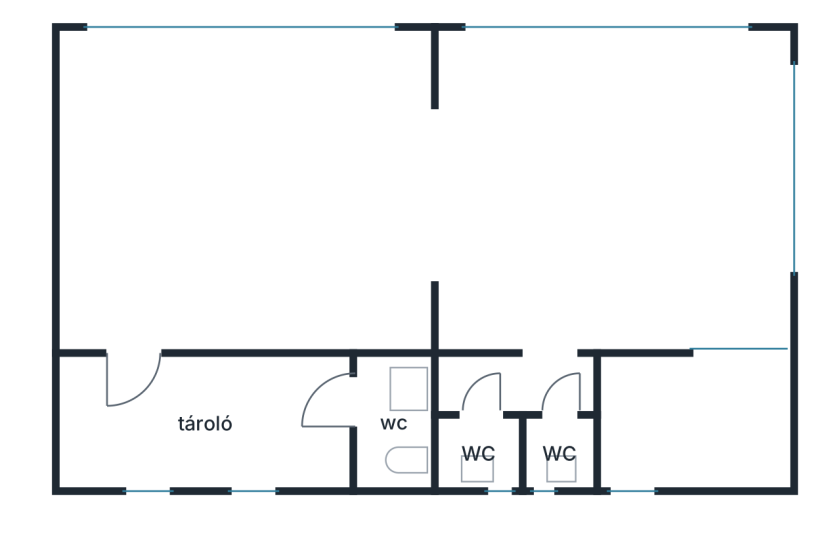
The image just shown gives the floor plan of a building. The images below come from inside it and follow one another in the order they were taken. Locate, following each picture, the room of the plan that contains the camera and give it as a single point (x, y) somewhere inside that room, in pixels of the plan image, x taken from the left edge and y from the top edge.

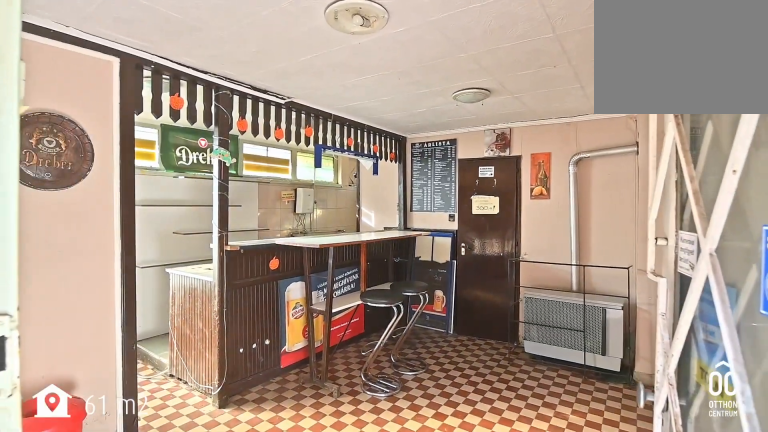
(533, 68)
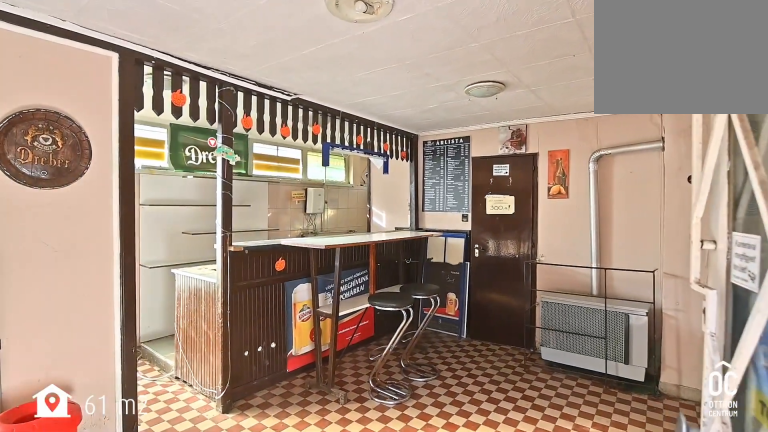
(533, 68)
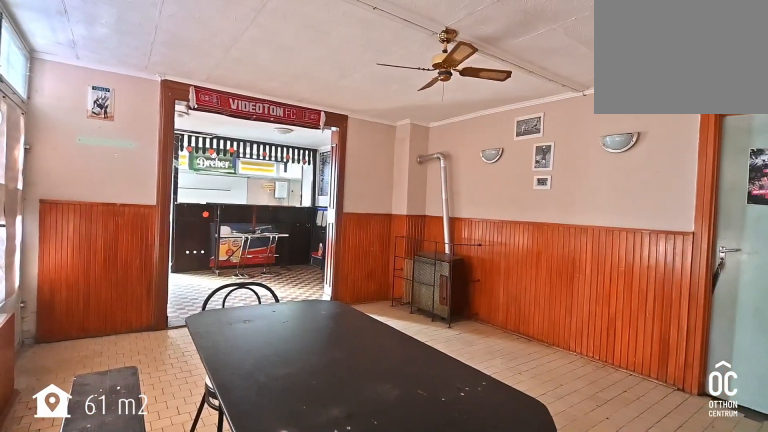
(251, 186)
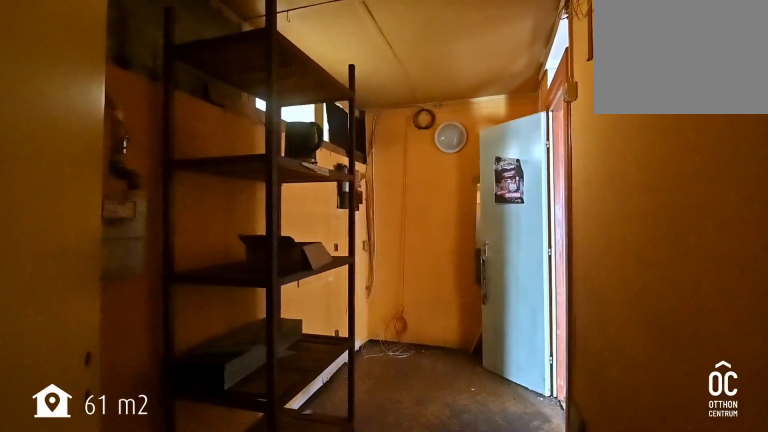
(225, 422)
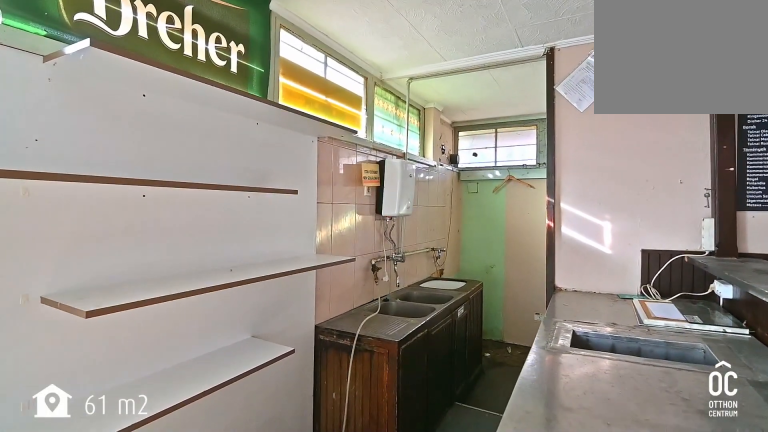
(696, 199)
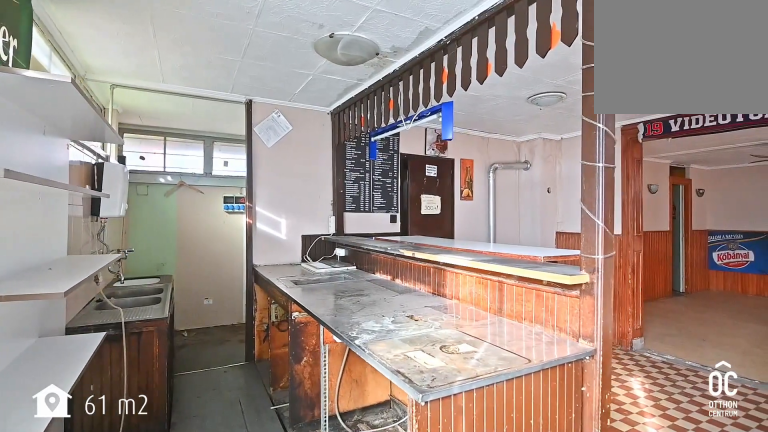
(696, 199)
